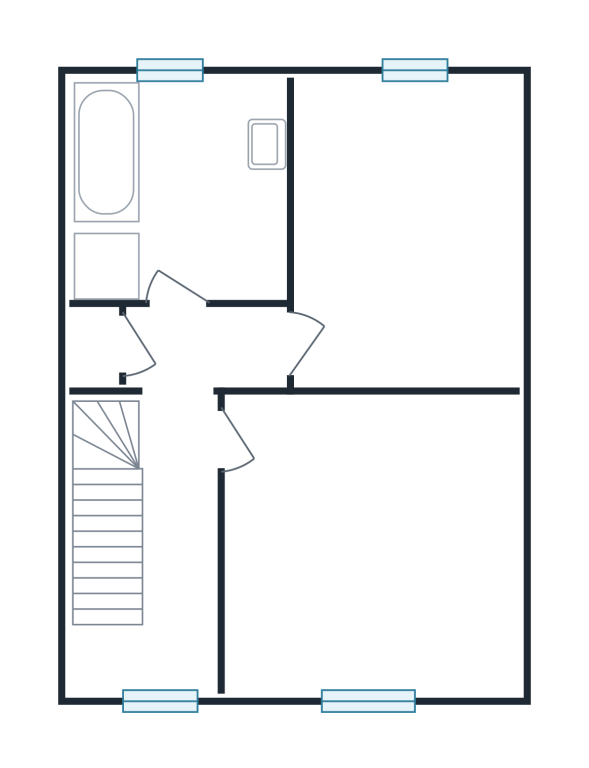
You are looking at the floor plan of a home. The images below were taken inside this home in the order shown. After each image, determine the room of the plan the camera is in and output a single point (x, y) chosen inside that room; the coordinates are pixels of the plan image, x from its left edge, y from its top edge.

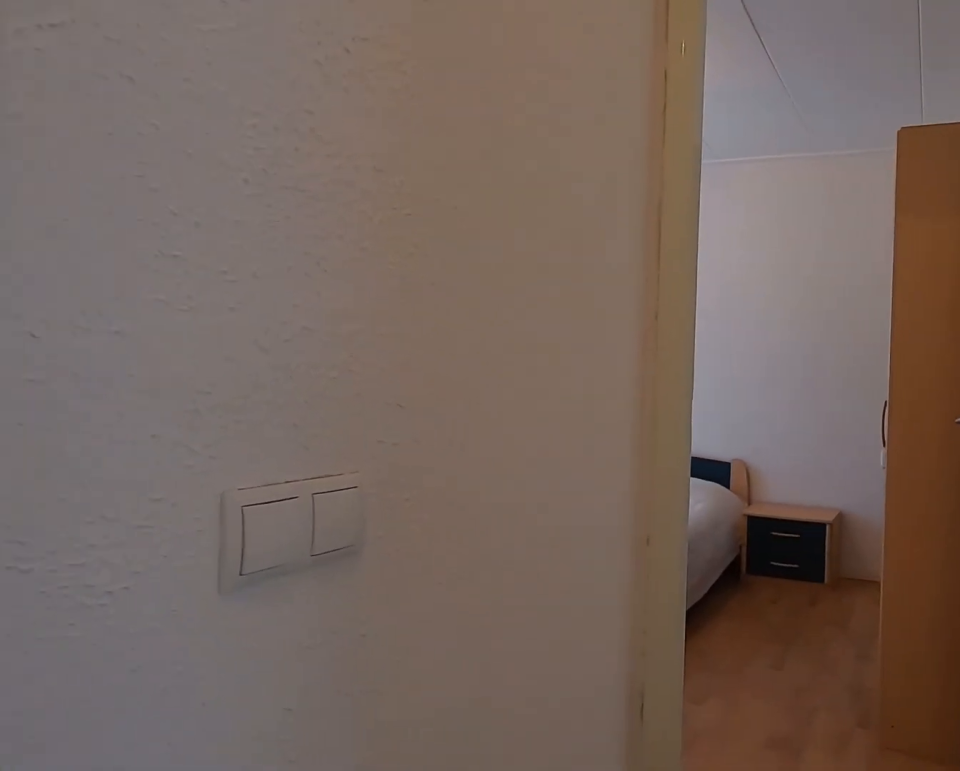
(179, 491)
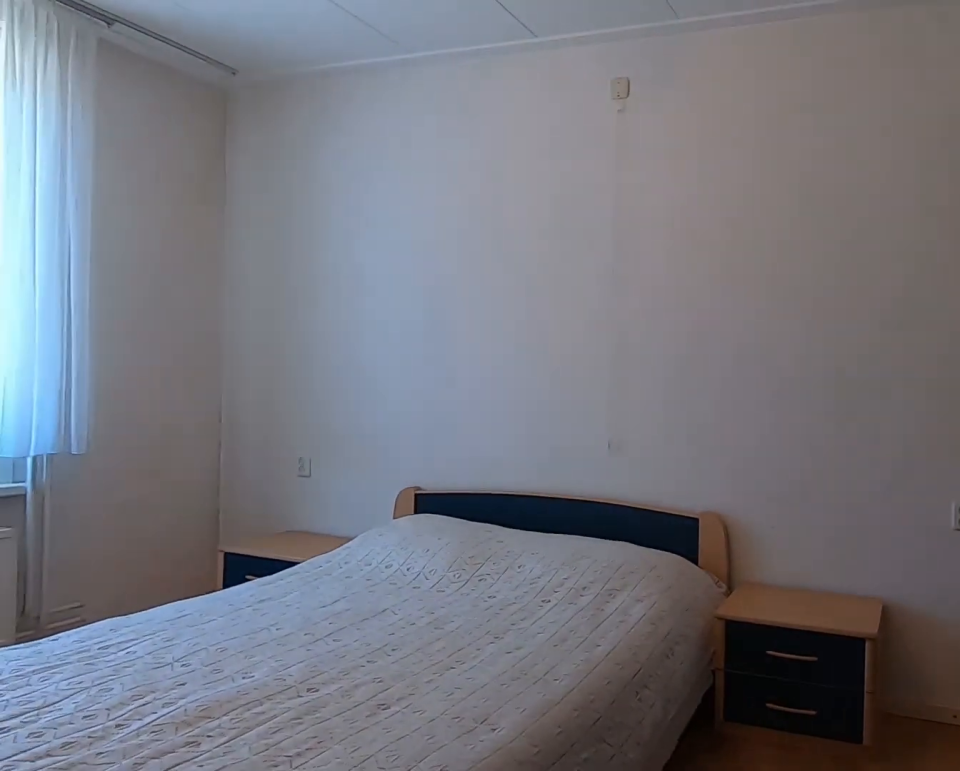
(404, 135)
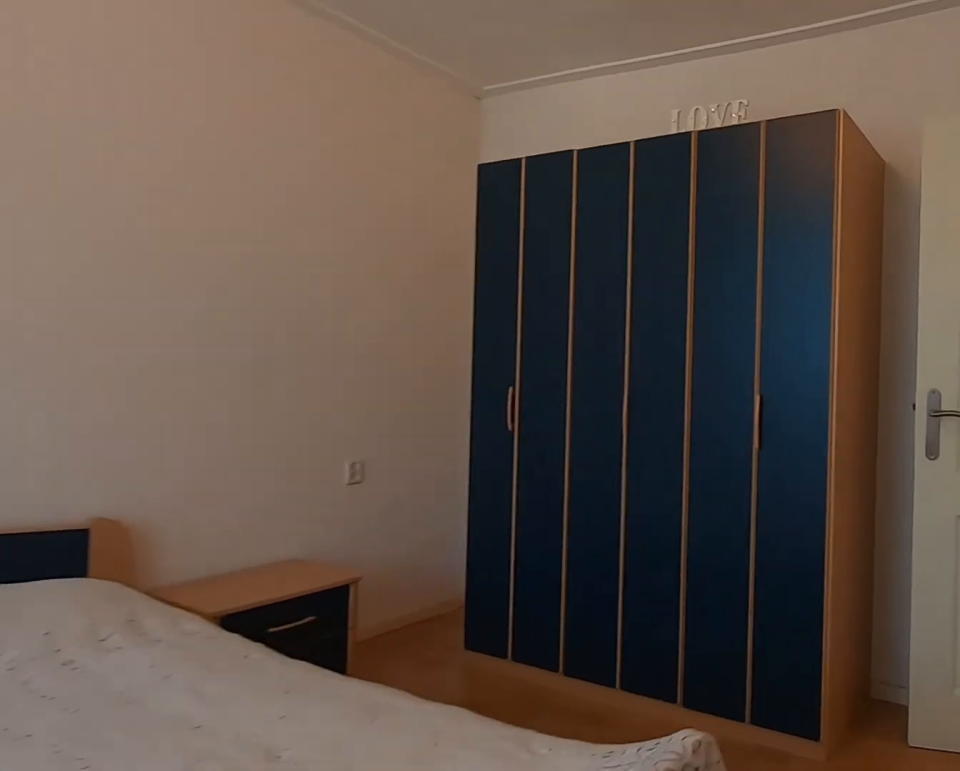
(404, 135)
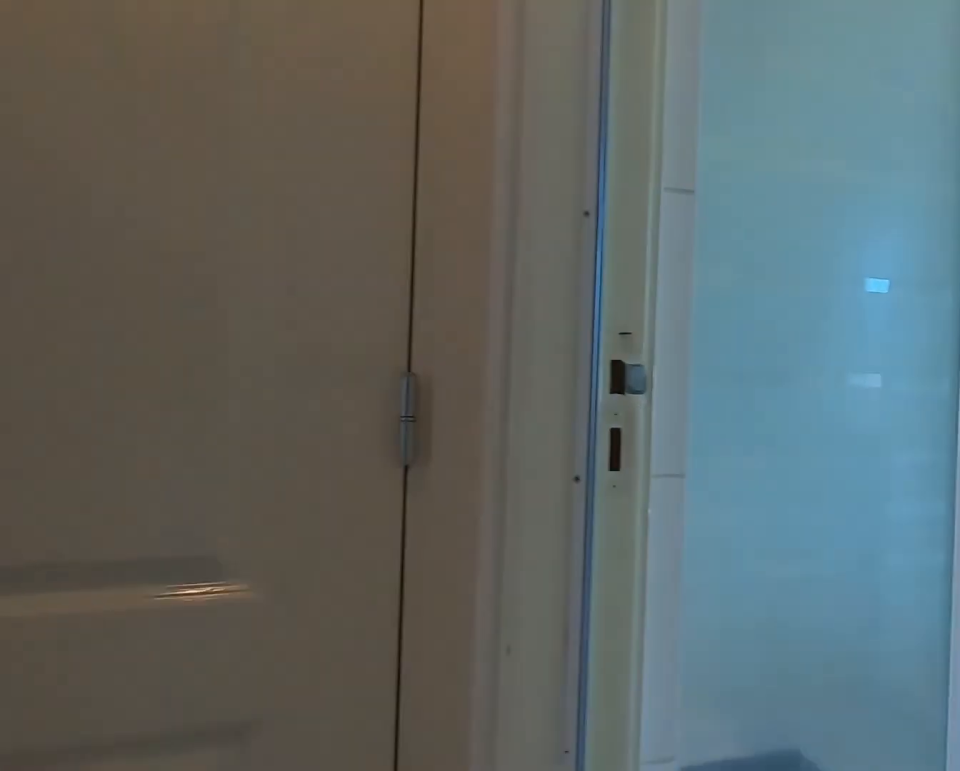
(179, 490)
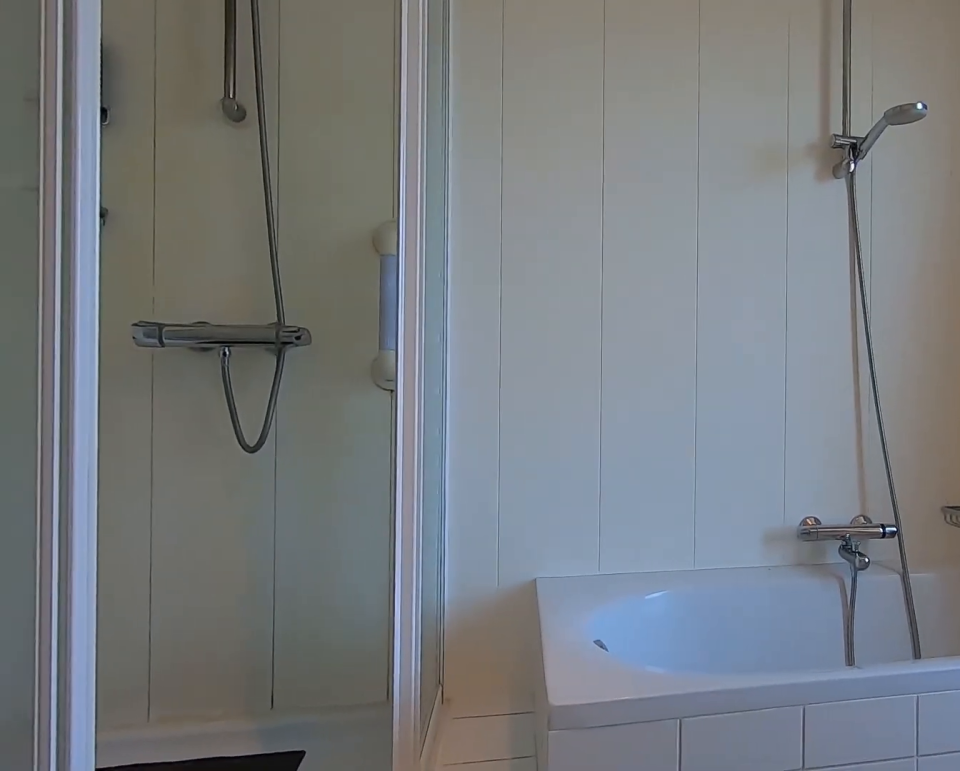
(179, 189)
